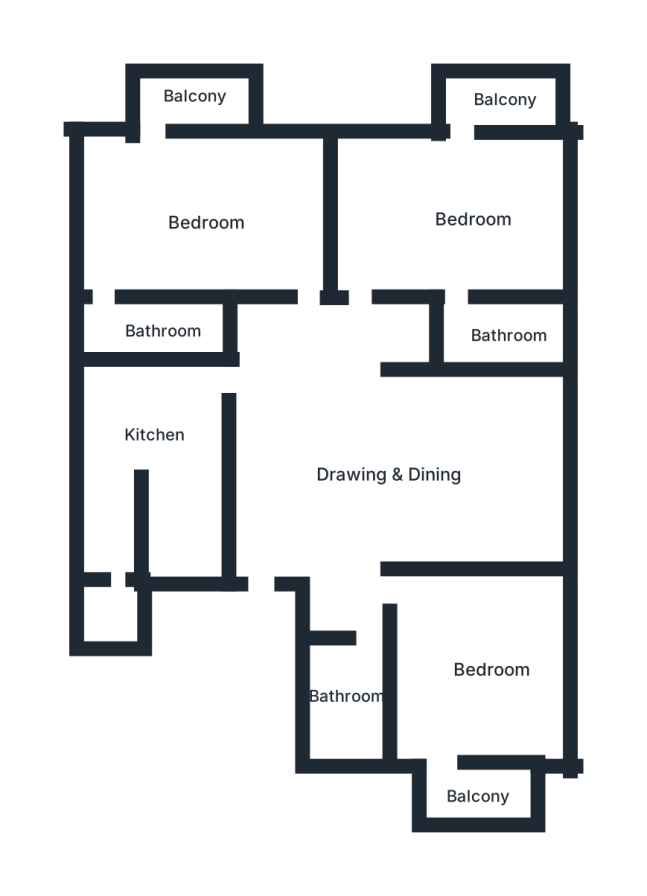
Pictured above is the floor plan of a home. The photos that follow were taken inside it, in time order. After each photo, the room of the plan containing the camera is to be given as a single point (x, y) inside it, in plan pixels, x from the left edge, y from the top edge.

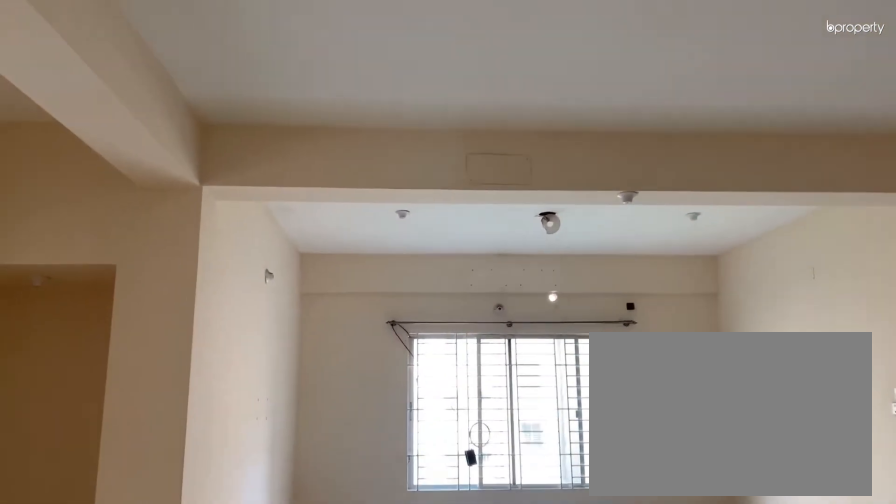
(388, 465)
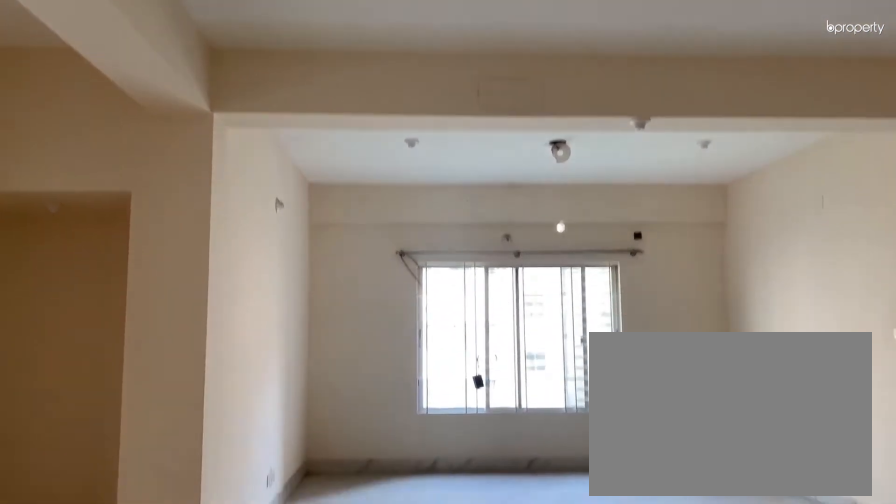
(388, 465)
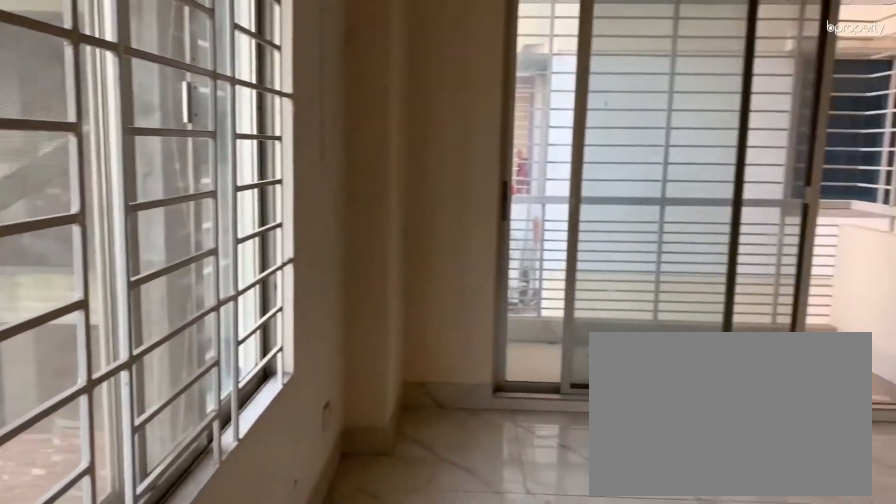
(478, 682)
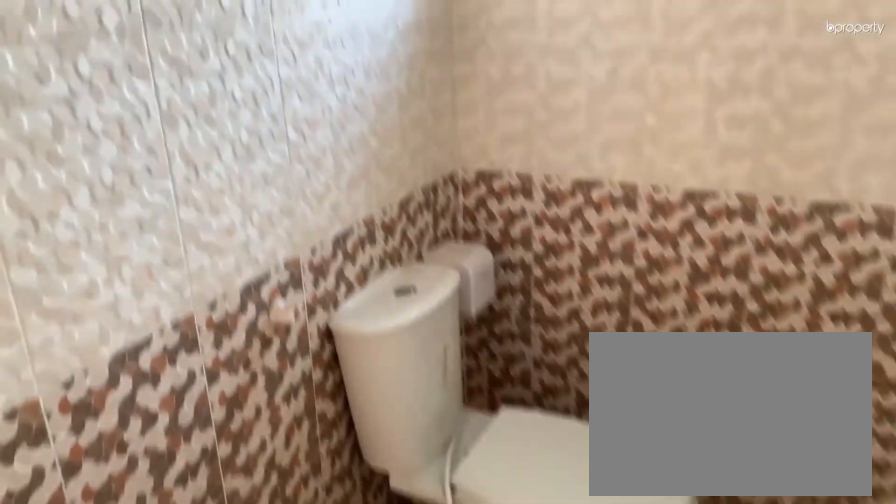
(506, 334)
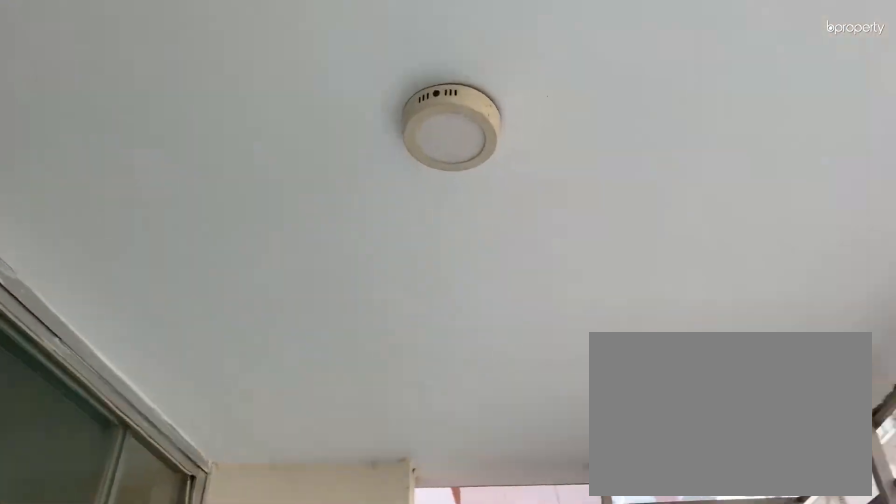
(497, 106)
